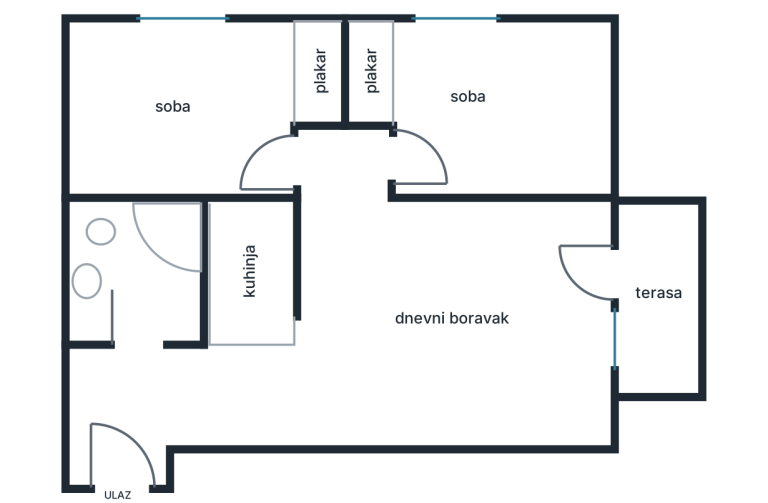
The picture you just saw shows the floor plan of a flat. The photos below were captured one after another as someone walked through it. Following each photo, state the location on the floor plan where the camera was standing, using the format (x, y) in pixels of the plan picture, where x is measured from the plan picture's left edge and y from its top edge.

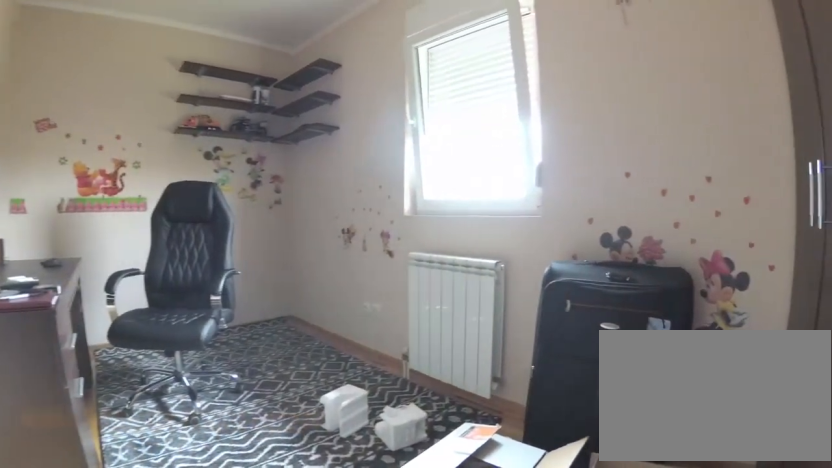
(308, 152)
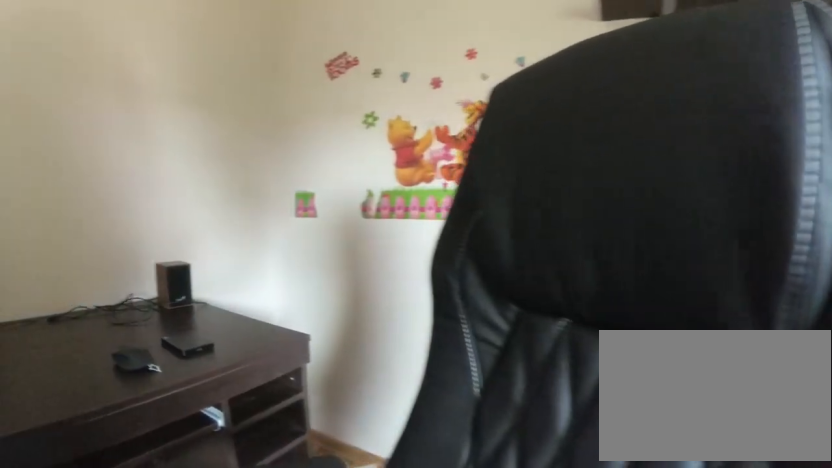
(180, 53)
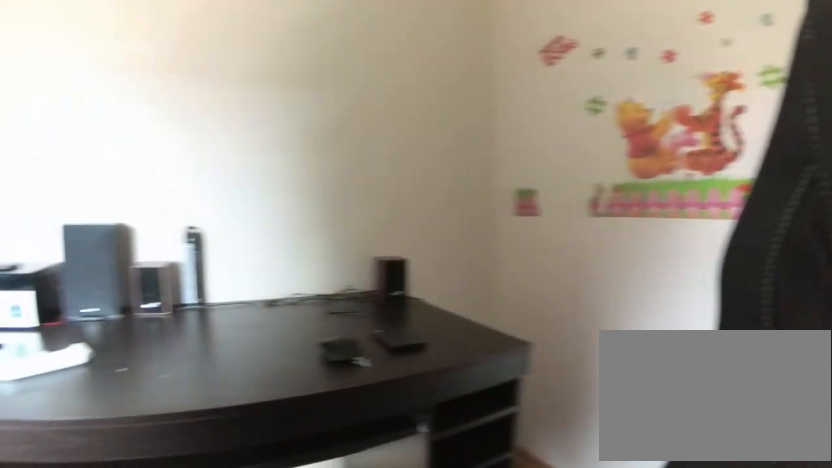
(171, 46)
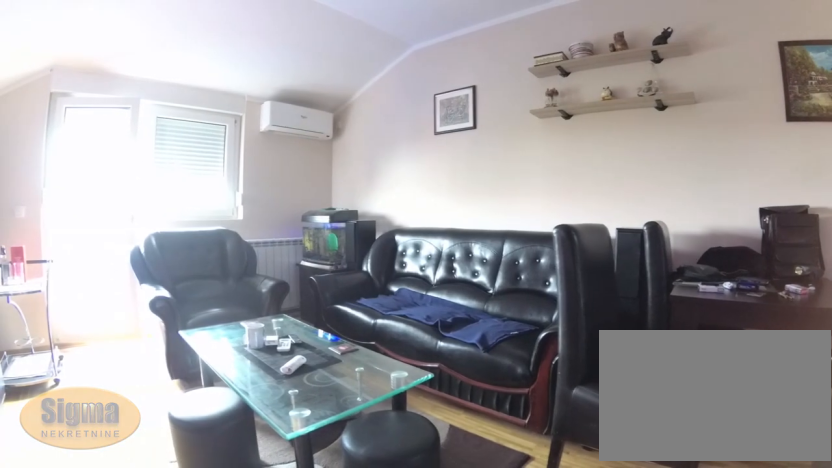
(313, 248)
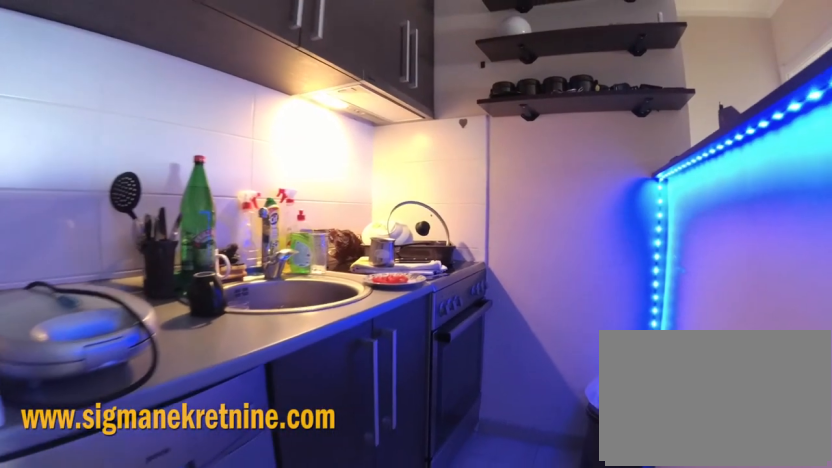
(273, 303)
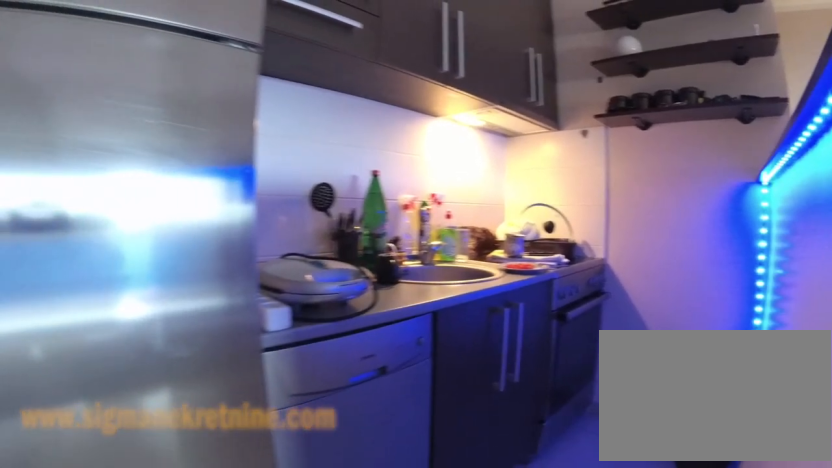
(287, 329)
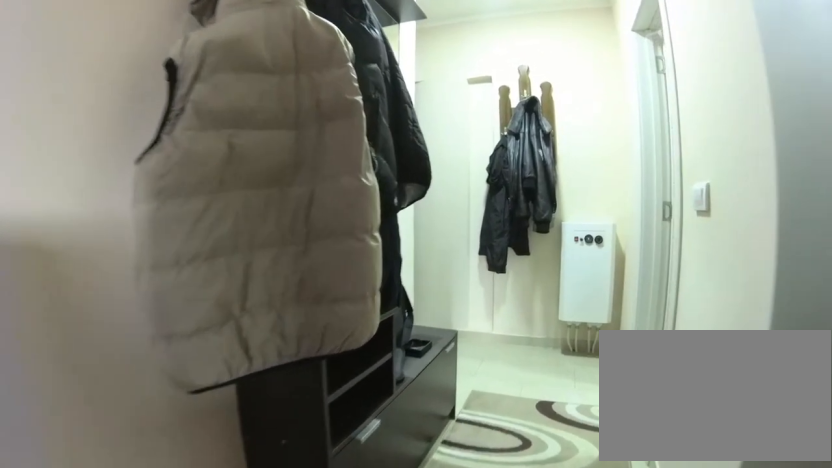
(259, 385)
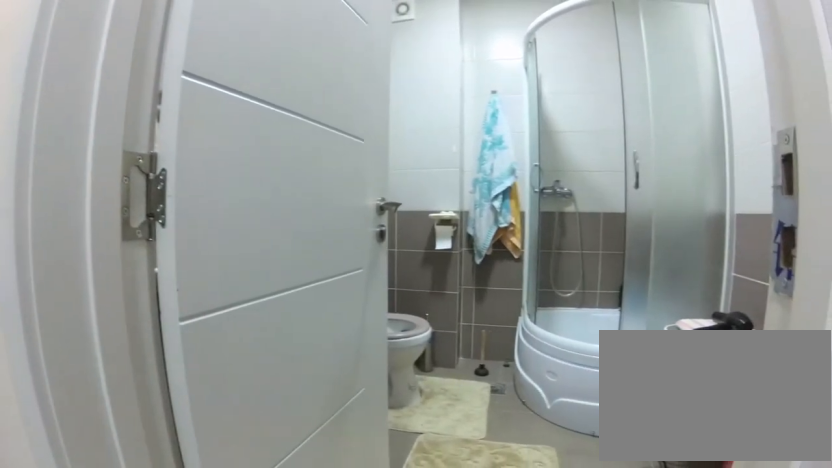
(141, 390)
